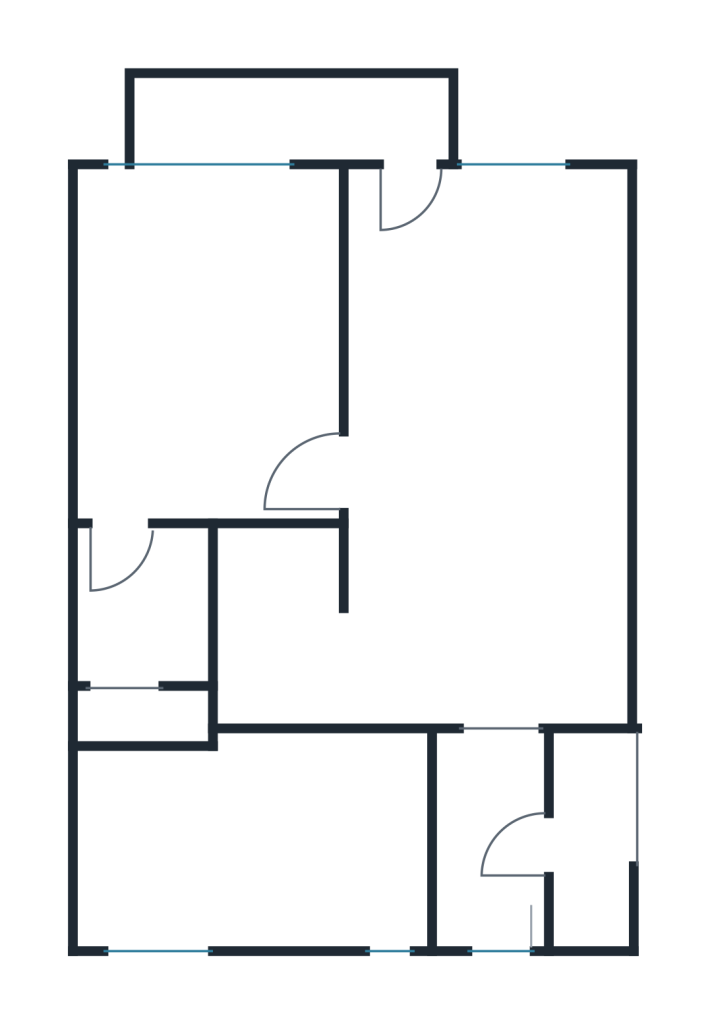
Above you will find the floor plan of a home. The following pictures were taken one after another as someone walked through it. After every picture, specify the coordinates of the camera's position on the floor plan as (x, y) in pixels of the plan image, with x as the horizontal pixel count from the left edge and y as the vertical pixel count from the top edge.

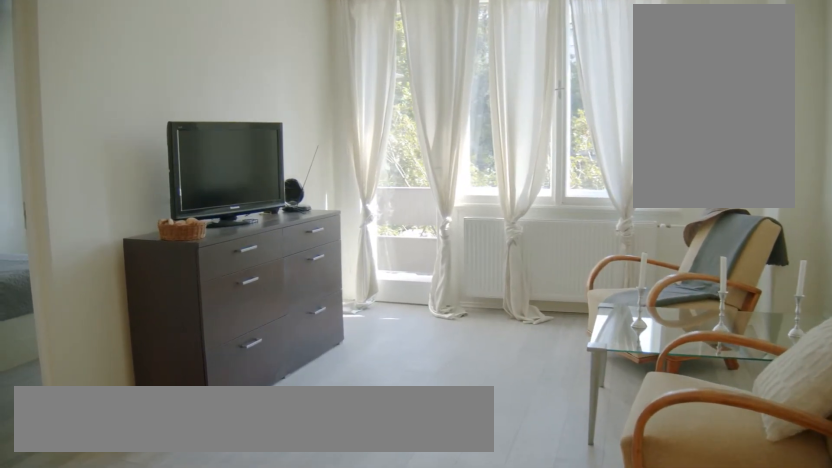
(481, 493)
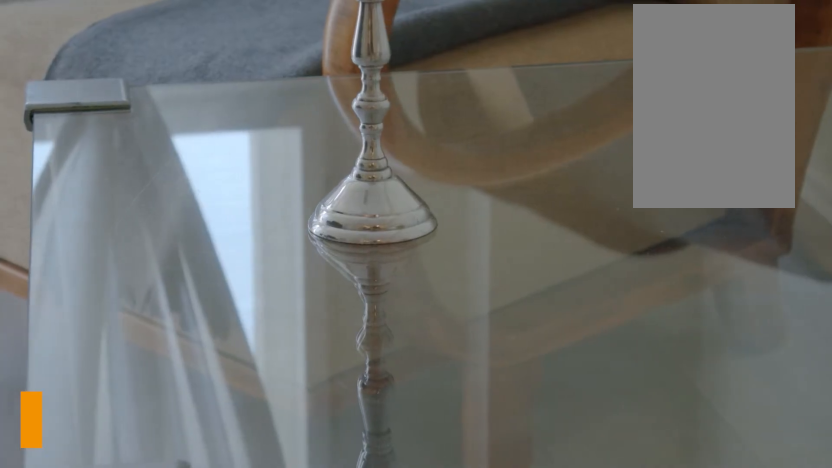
(481, 498)
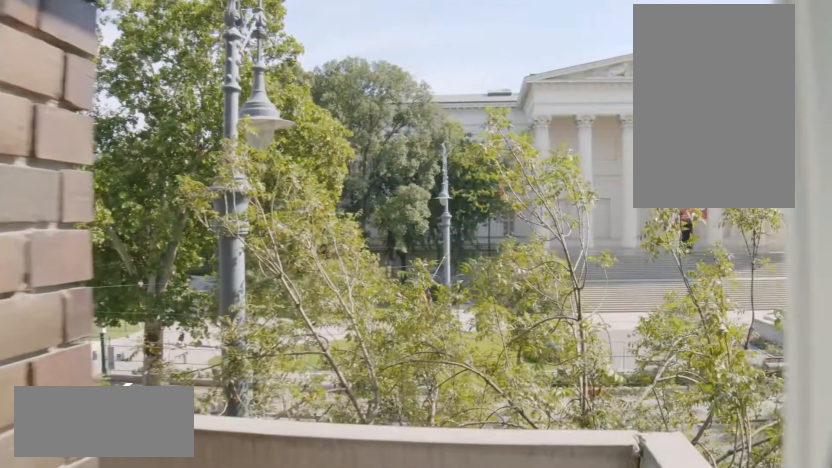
(402, 235)
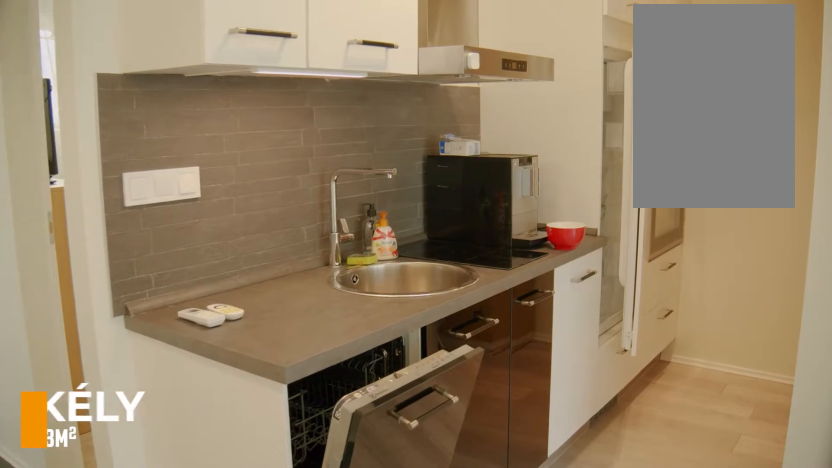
(418, 625)
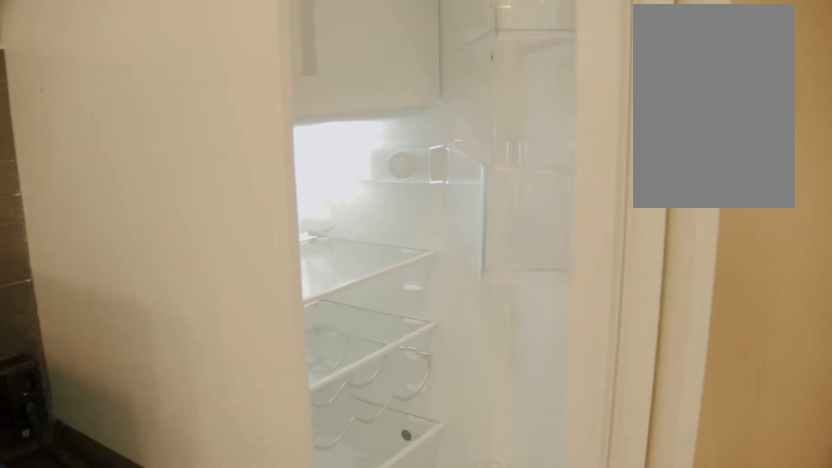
(418, 625)
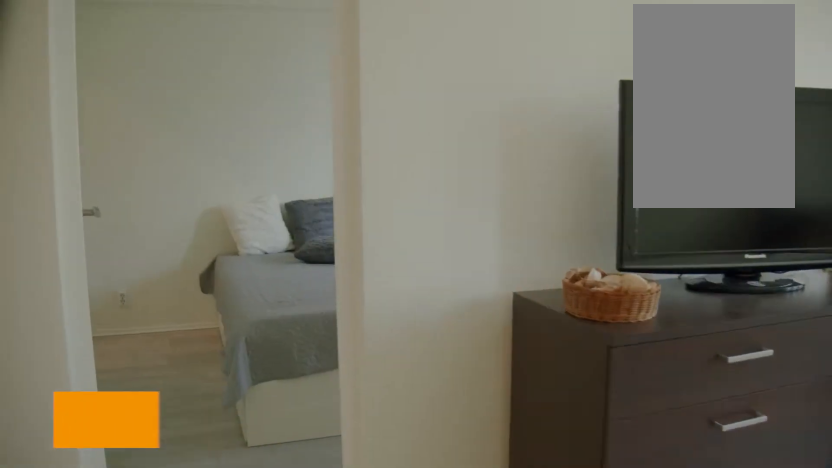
(371, 472)
